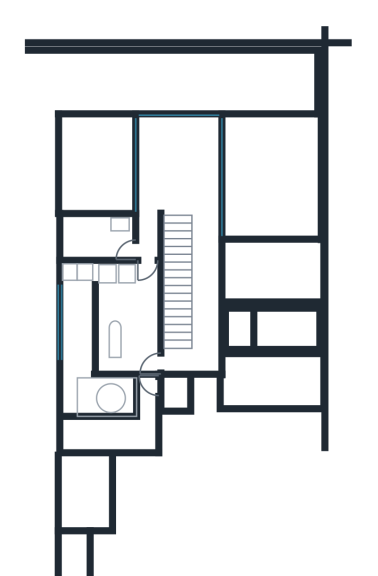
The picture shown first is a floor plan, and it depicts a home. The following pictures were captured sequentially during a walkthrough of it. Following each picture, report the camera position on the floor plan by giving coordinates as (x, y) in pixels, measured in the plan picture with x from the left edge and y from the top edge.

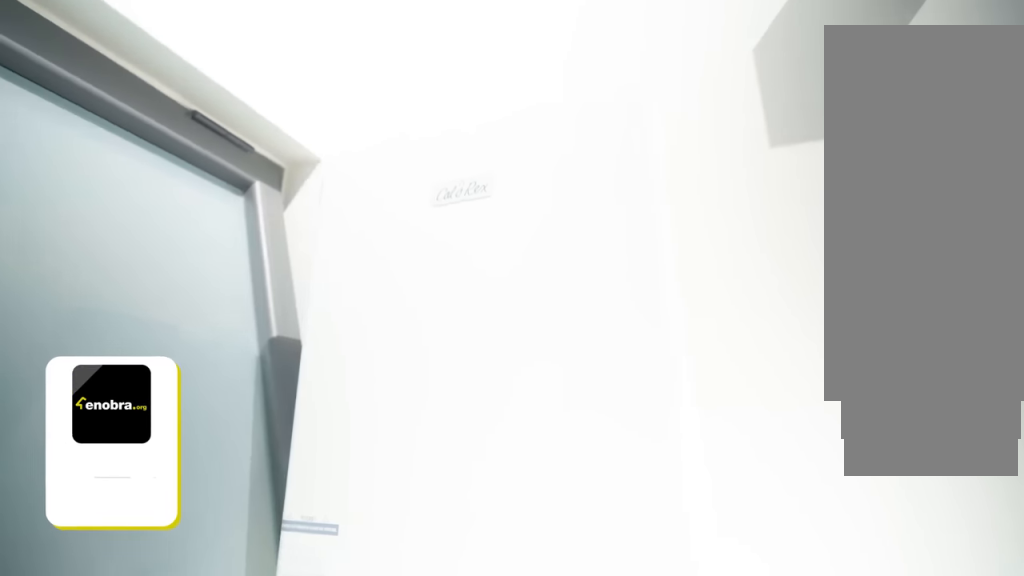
(86, 395)
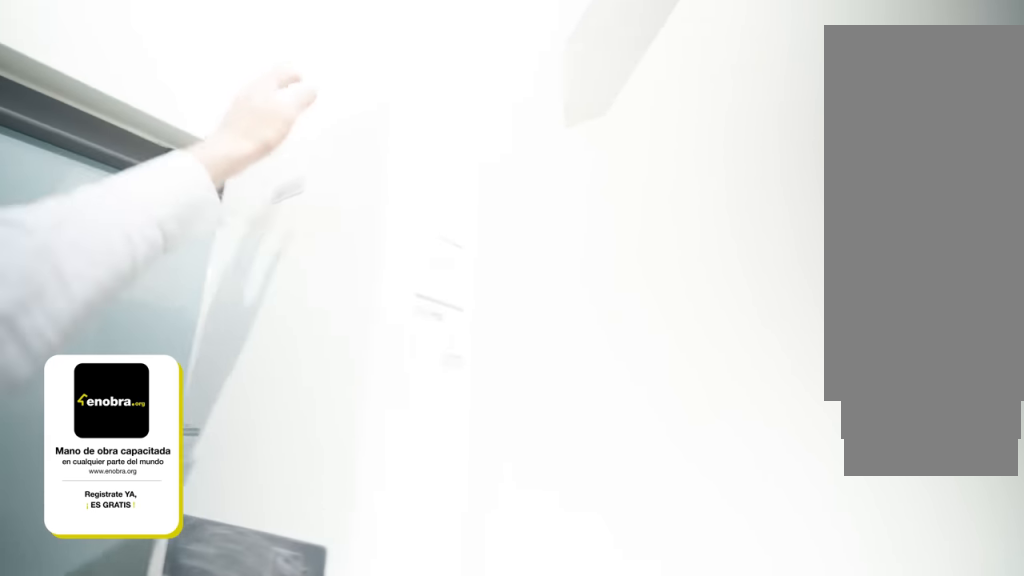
(95, 393)
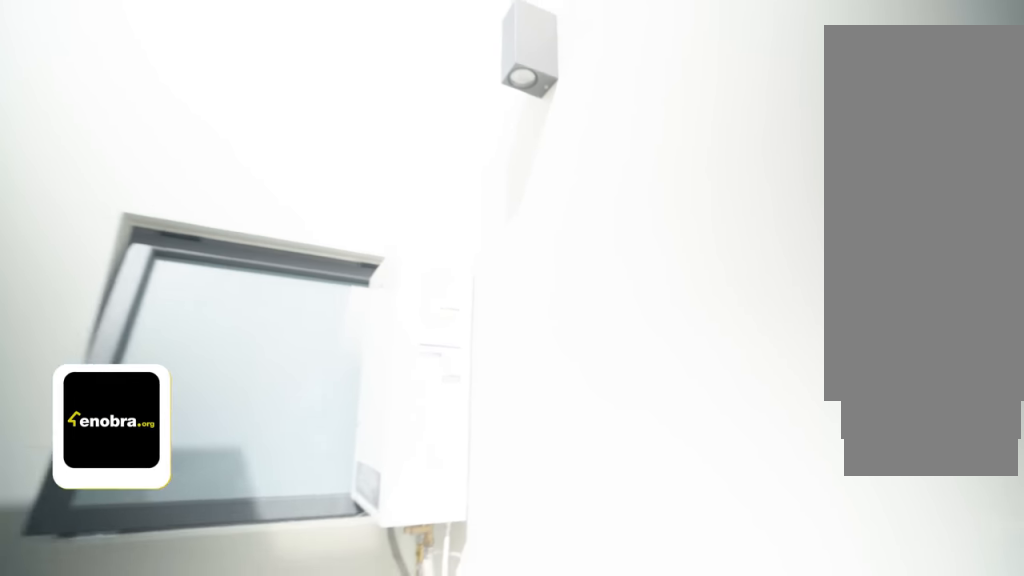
(88, 380)
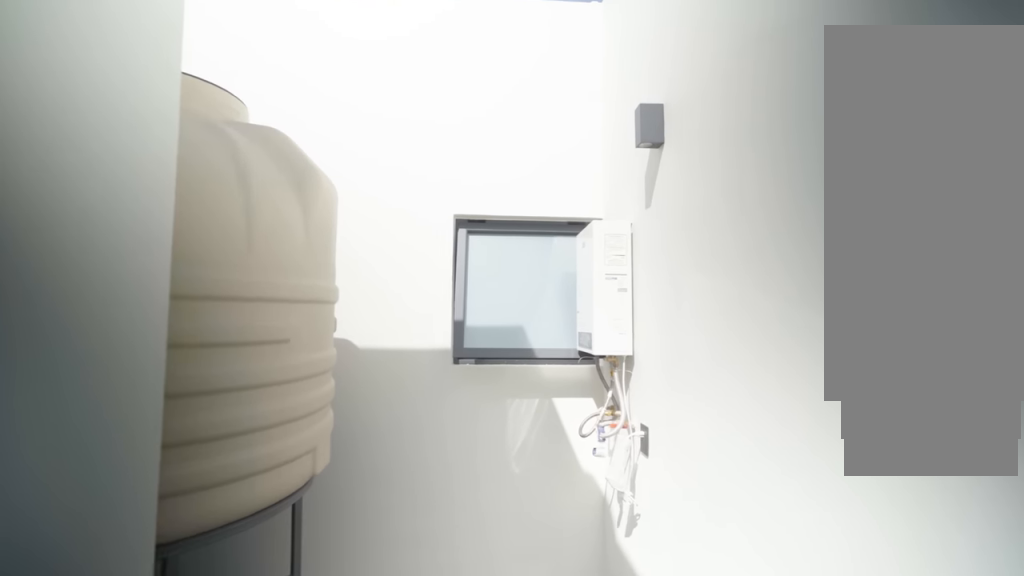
(74, 362)
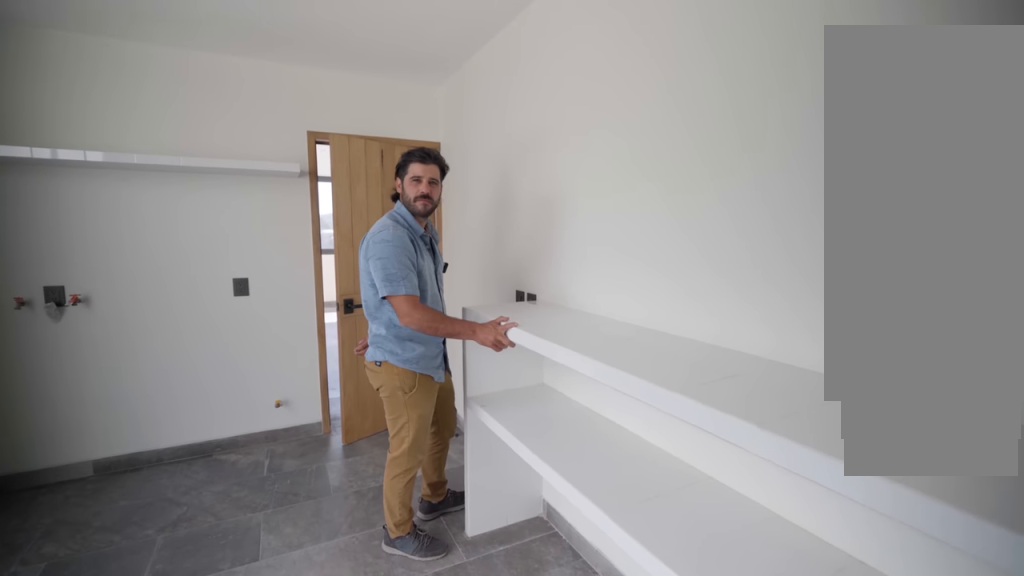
(139, 334)
